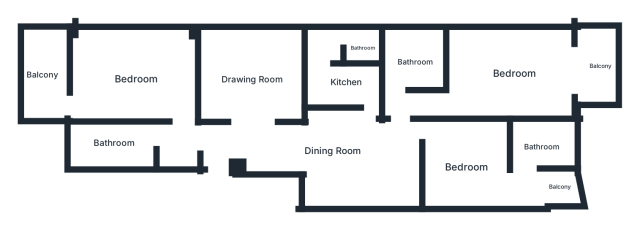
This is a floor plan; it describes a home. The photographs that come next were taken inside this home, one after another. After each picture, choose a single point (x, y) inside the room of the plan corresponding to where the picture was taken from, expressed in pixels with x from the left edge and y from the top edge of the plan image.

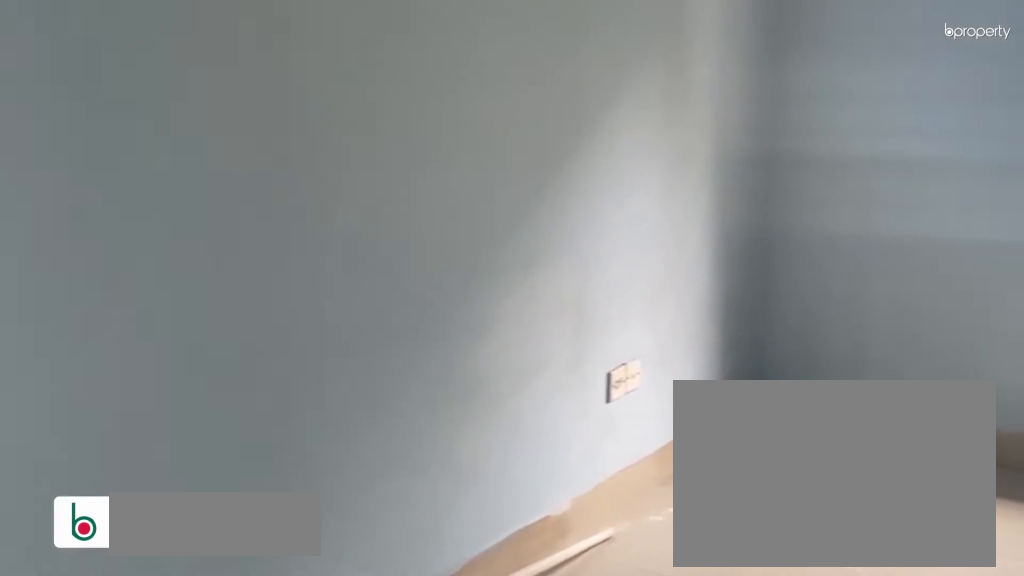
(253, 76)
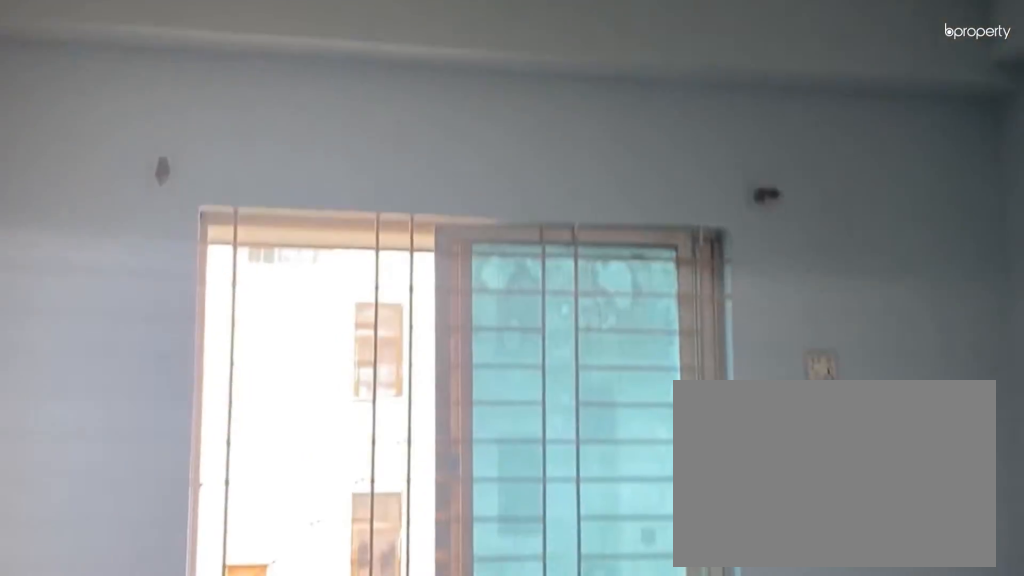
(253, 76)
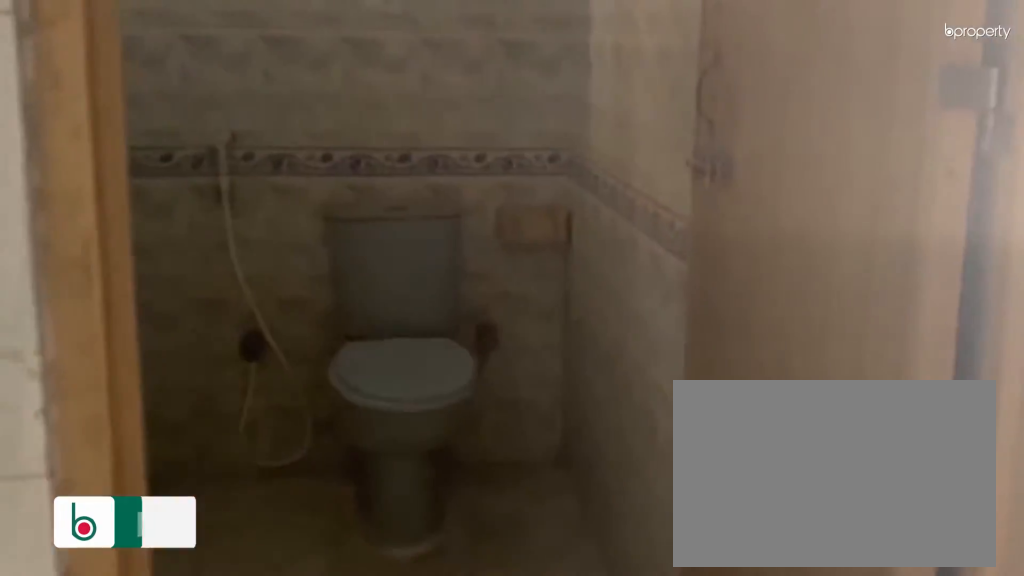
(113, 142)
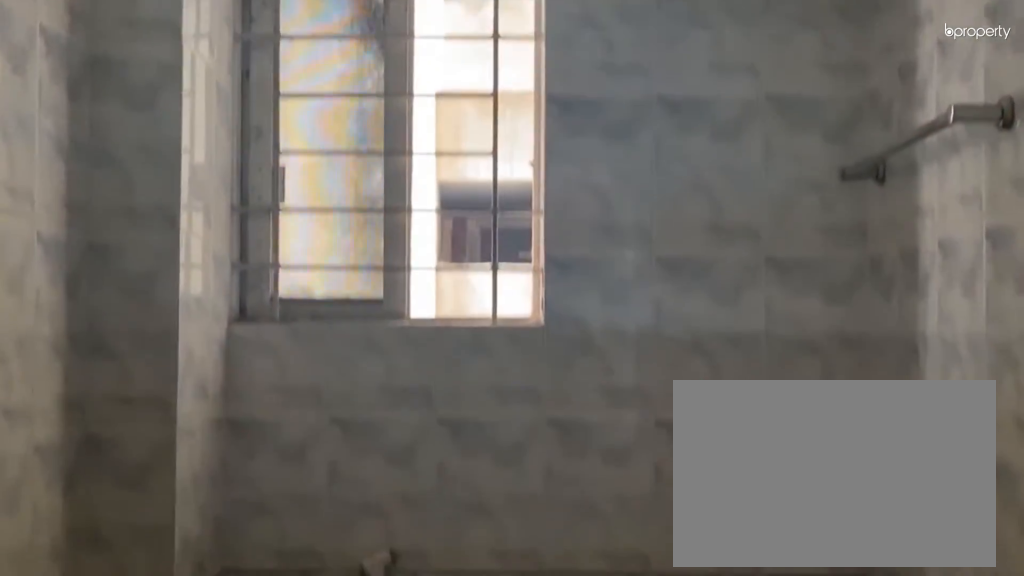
(113, 142)
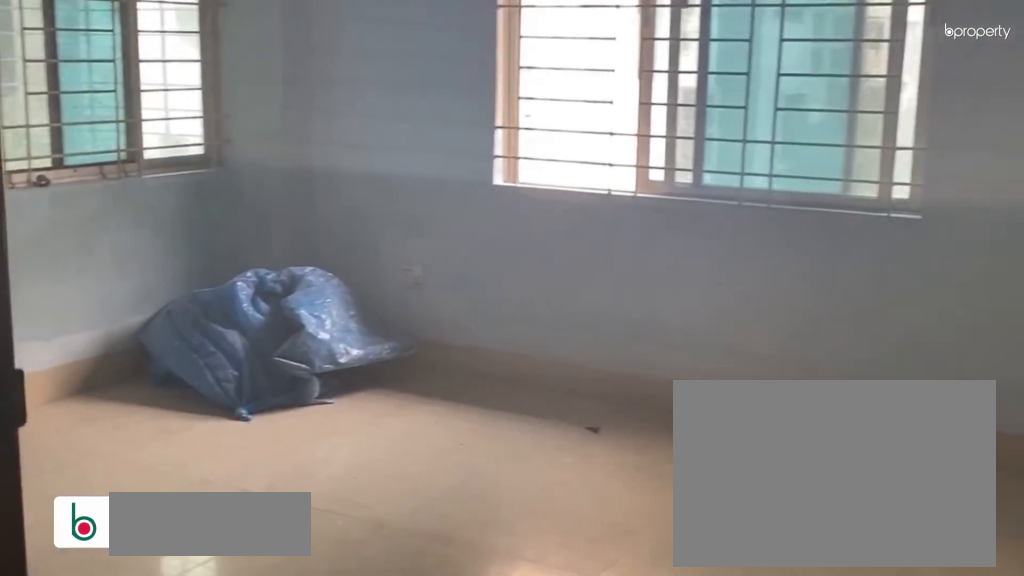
(135, 78)
